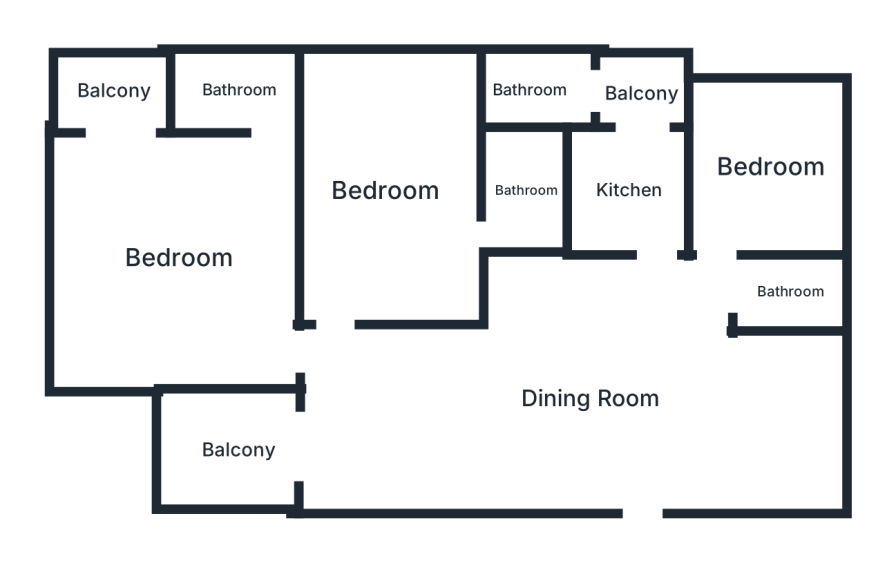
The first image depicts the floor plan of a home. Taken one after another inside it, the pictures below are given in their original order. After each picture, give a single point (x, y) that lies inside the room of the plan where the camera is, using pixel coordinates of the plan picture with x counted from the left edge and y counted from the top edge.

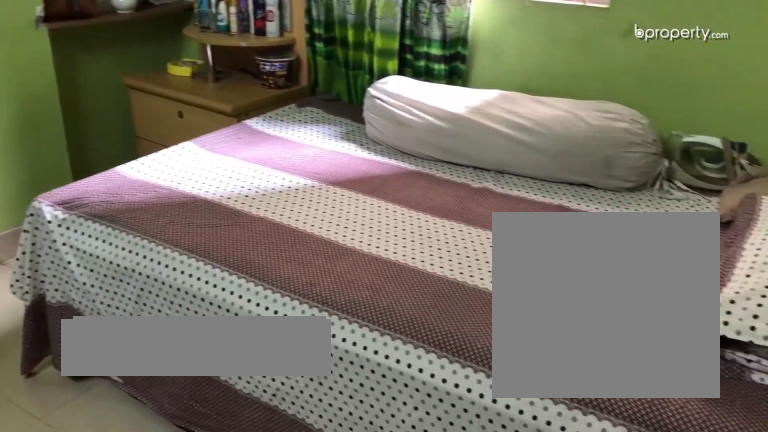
(767, 166)
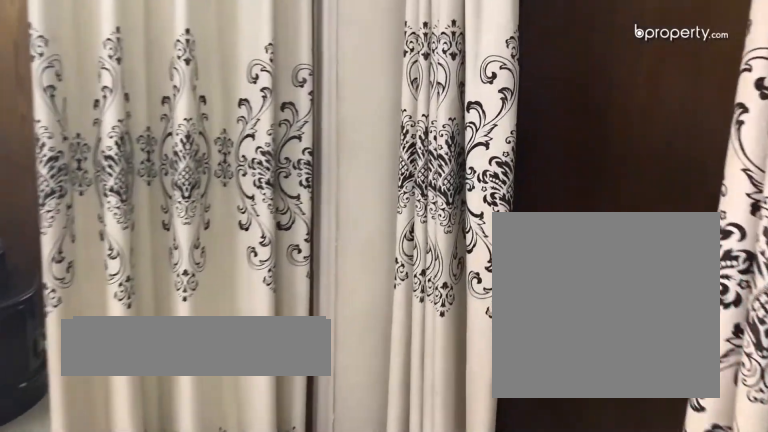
(394, 197)
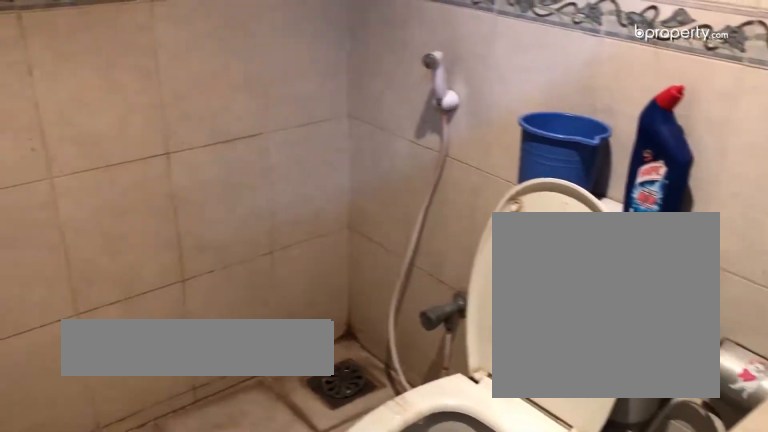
(527, 195)
